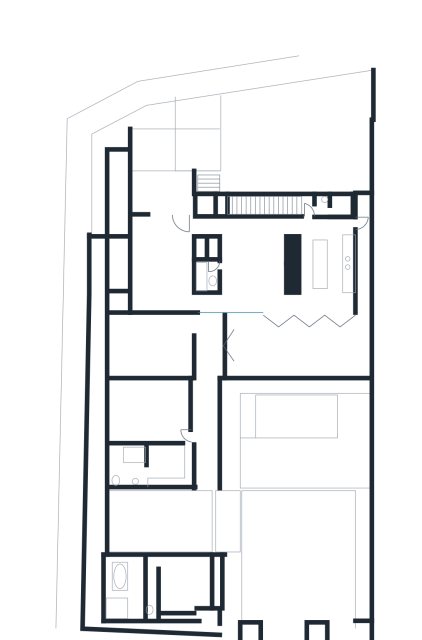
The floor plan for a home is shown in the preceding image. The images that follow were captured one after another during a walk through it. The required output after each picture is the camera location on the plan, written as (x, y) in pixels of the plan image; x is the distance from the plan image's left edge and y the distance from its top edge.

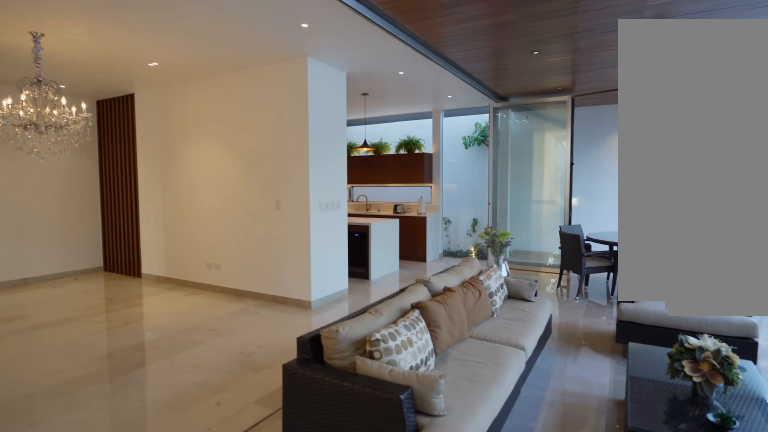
(207, 333)
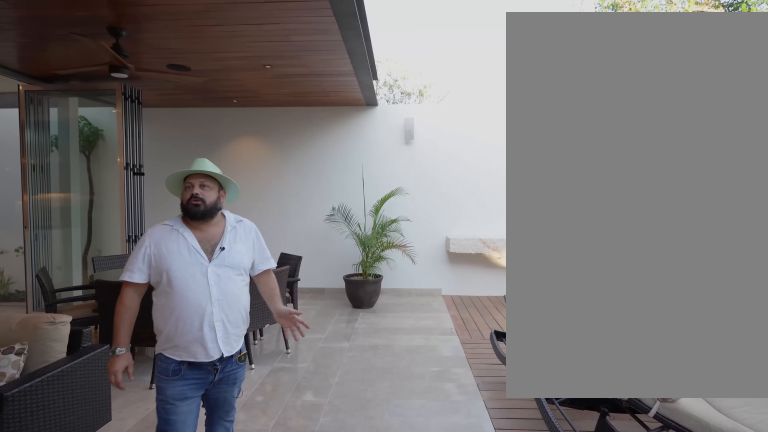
(296, 374)
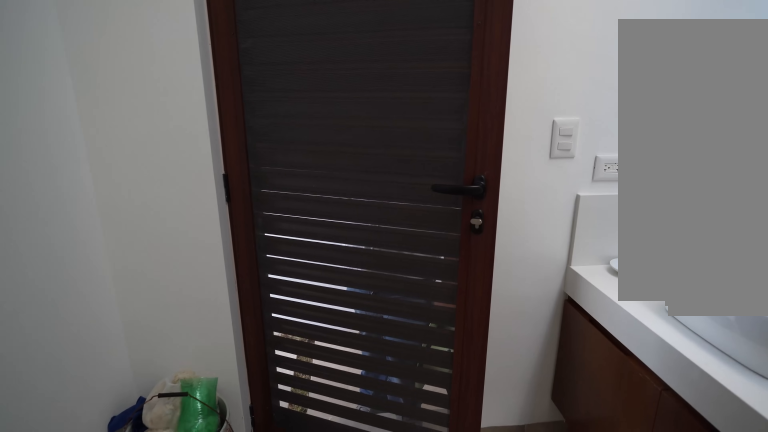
(330, 629)
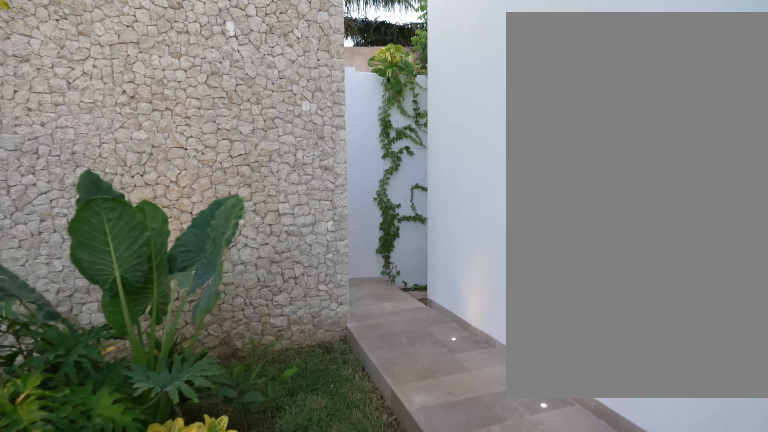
(235, 590)
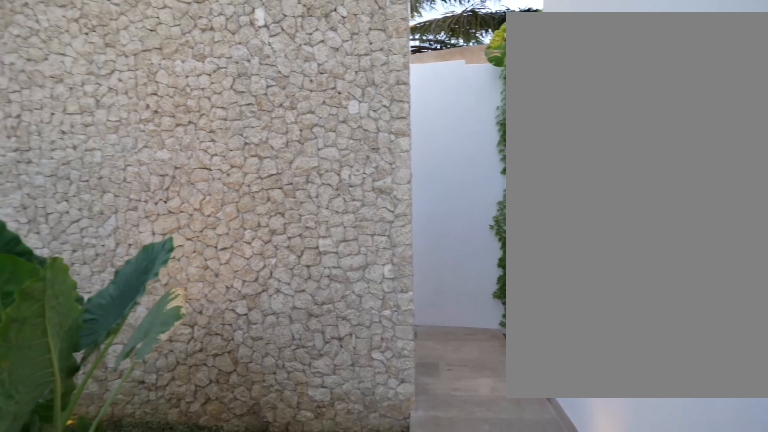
(231, 595)
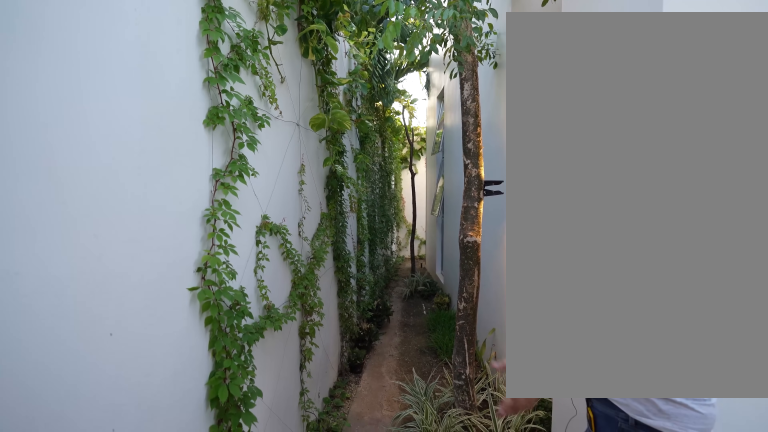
(225, 631)
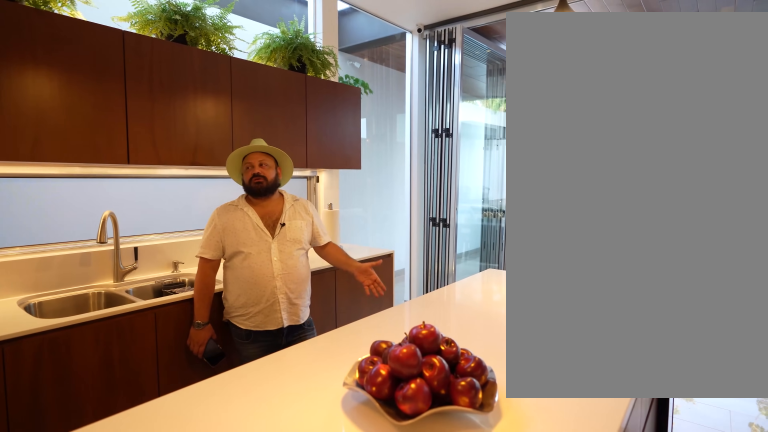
(307, 253)
